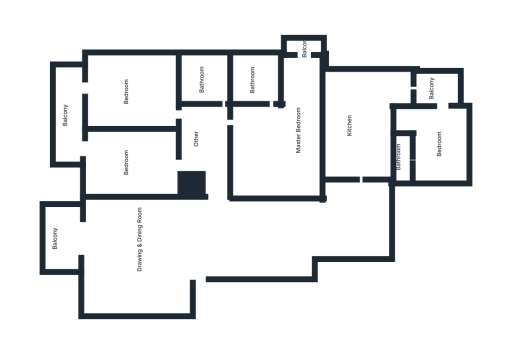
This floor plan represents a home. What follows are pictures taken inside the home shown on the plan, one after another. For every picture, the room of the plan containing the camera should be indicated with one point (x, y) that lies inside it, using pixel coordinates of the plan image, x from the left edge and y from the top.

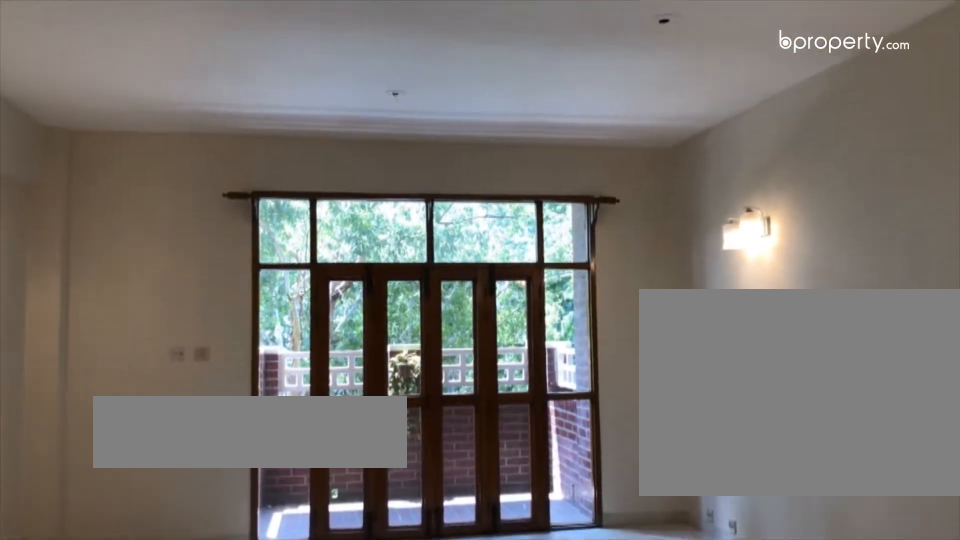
(223, 241)
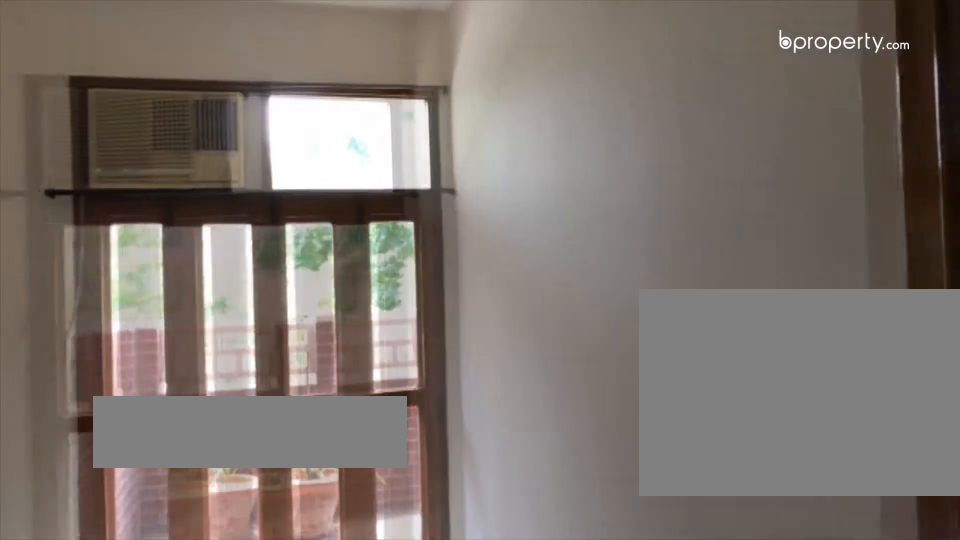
(138, 157)
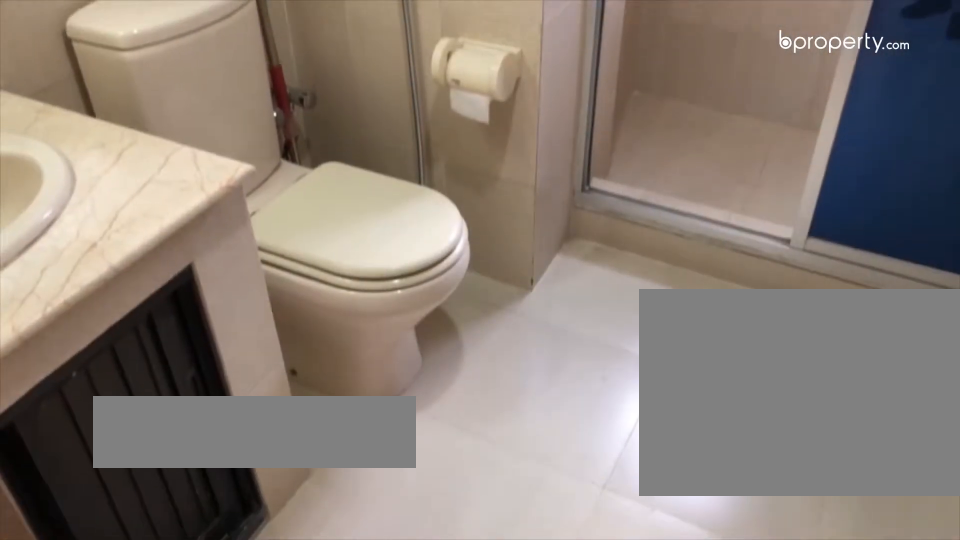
(202, 67)
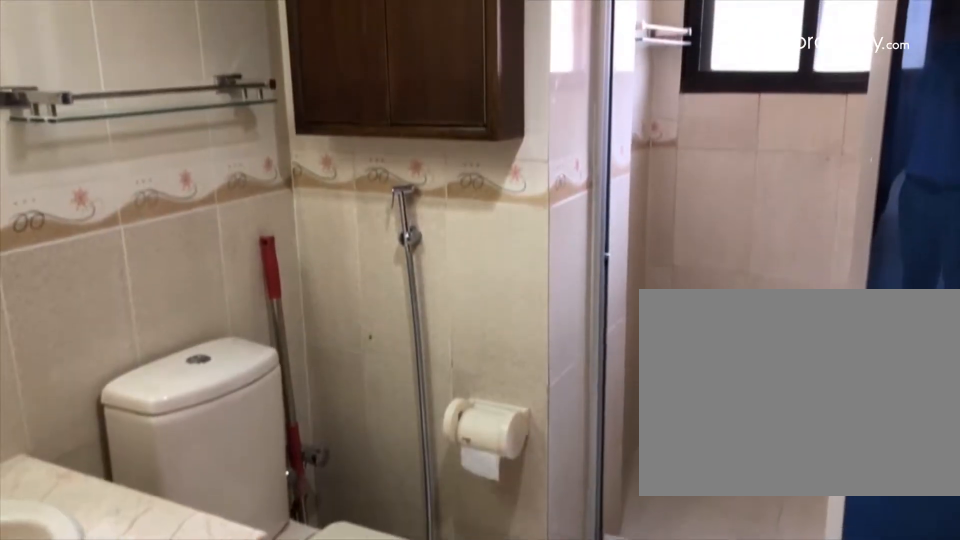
(202, 67)
